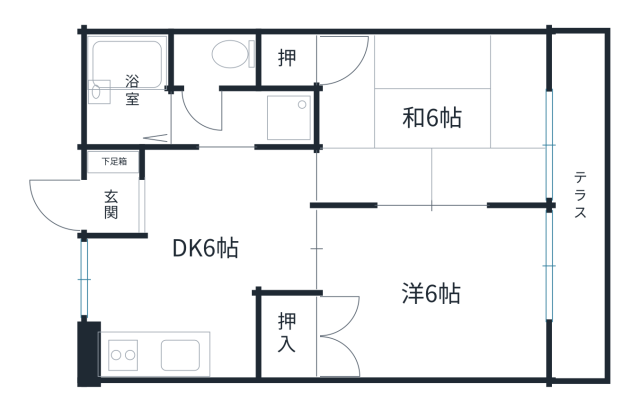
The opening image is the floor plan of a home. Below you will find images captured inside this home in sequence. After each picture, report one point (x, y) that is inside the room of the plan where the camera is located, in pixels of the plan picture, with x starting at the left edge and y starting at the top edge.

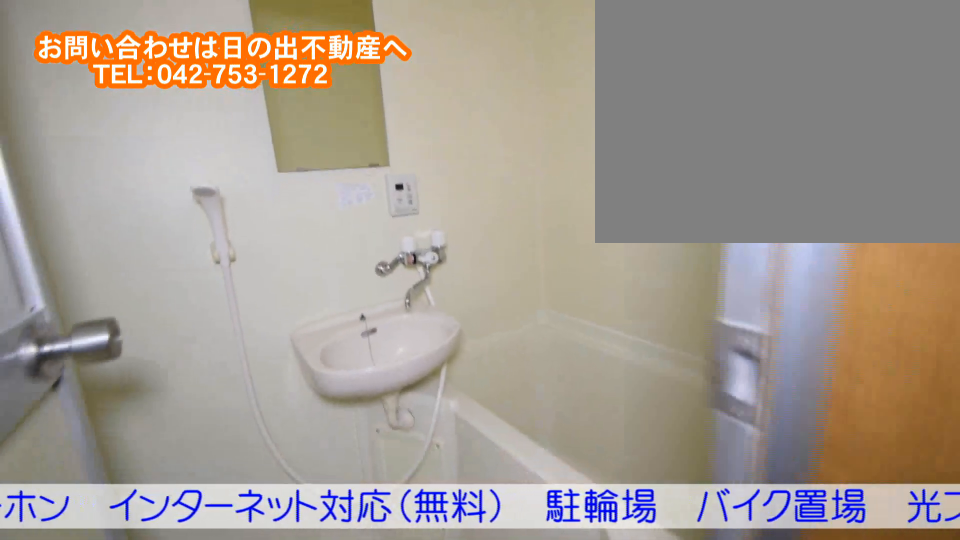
(130, 105)
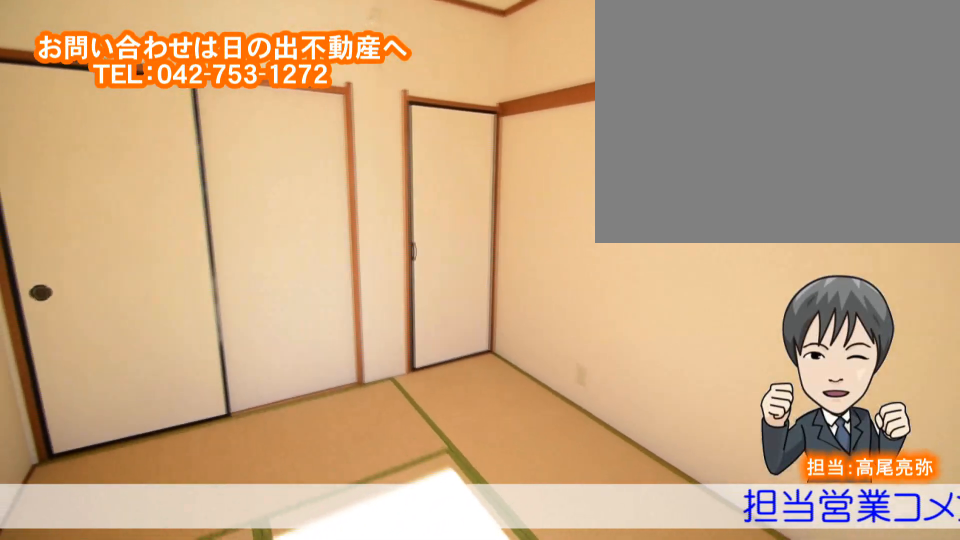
(487, 117)
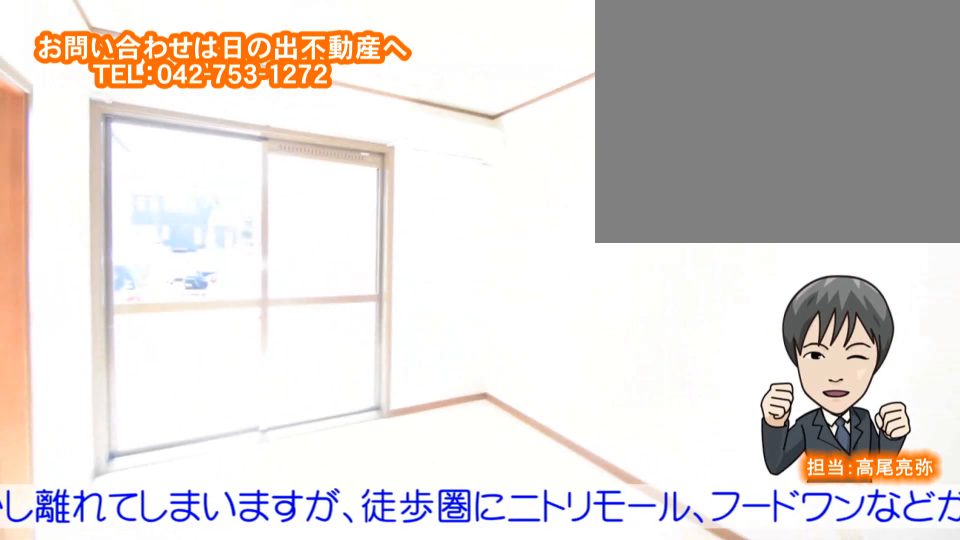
(492, 286)
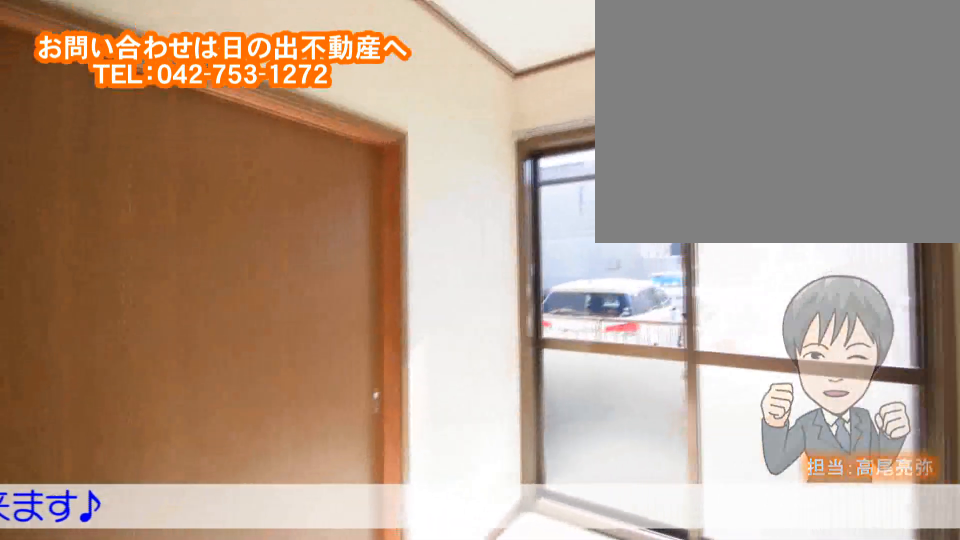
(492, 286)
